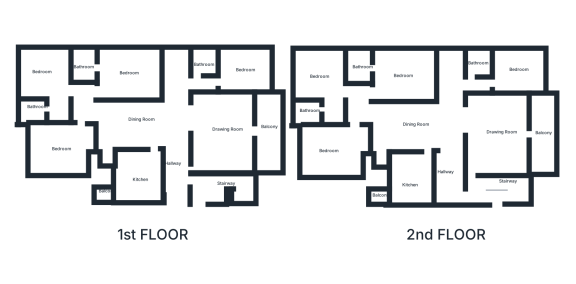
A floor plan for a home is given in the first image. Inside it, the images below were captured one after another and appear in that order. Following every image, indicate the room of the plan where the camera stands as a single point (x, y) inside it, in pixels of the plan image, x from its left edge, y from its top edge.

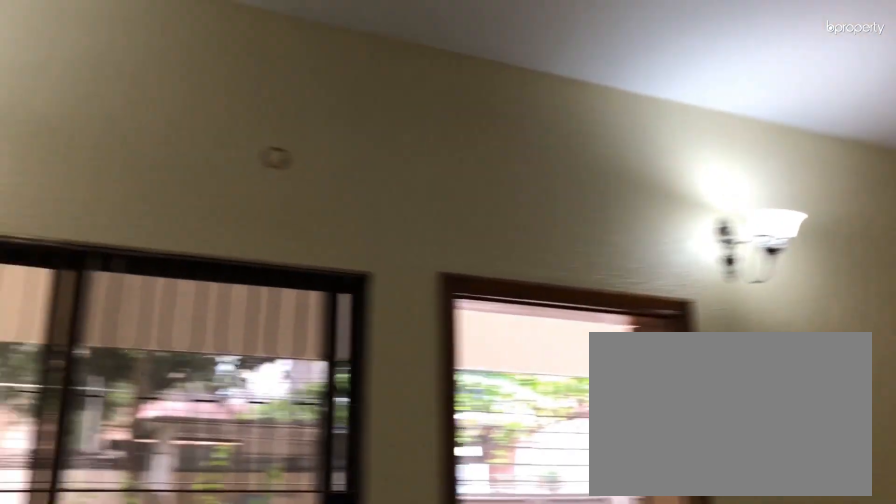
(234, 134)
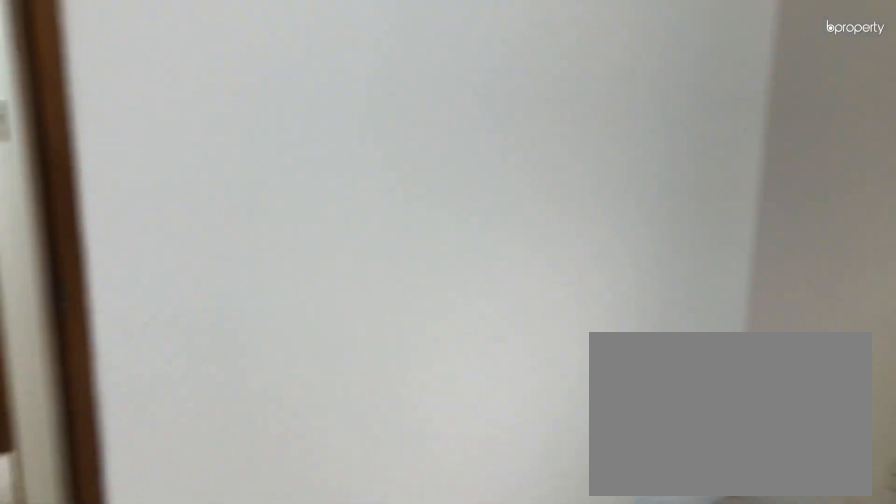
(246, 71)
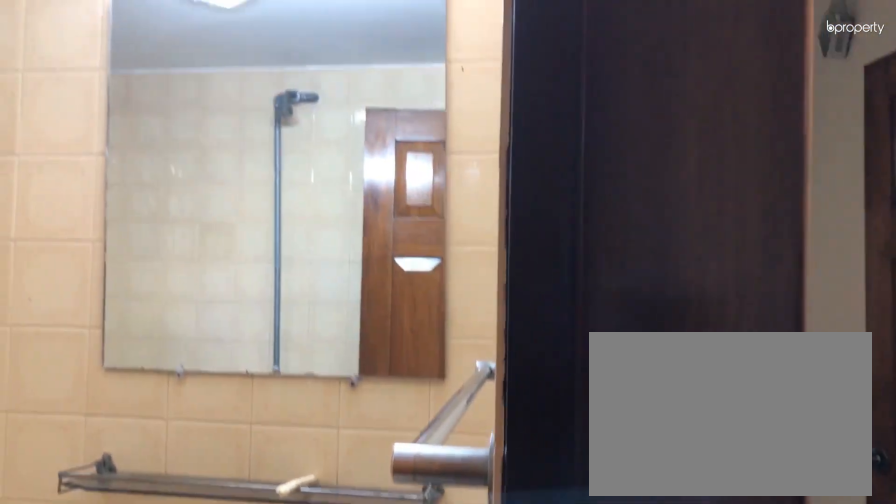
(204, 59)
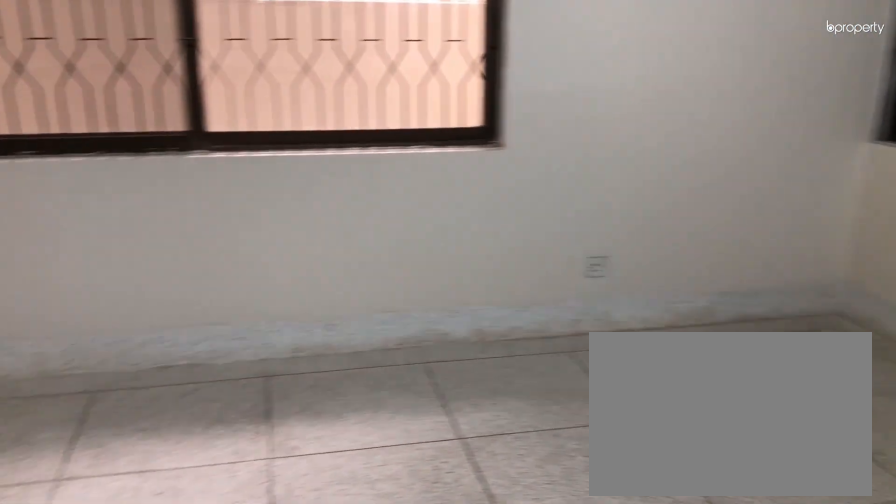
(124, 68)
